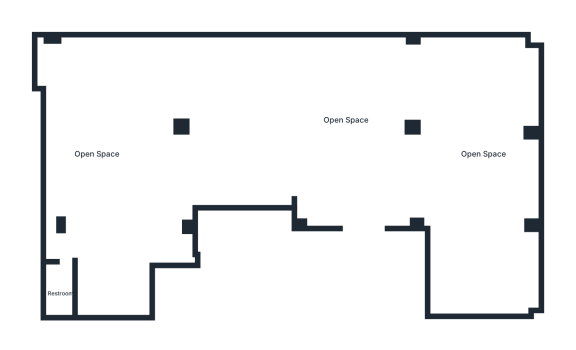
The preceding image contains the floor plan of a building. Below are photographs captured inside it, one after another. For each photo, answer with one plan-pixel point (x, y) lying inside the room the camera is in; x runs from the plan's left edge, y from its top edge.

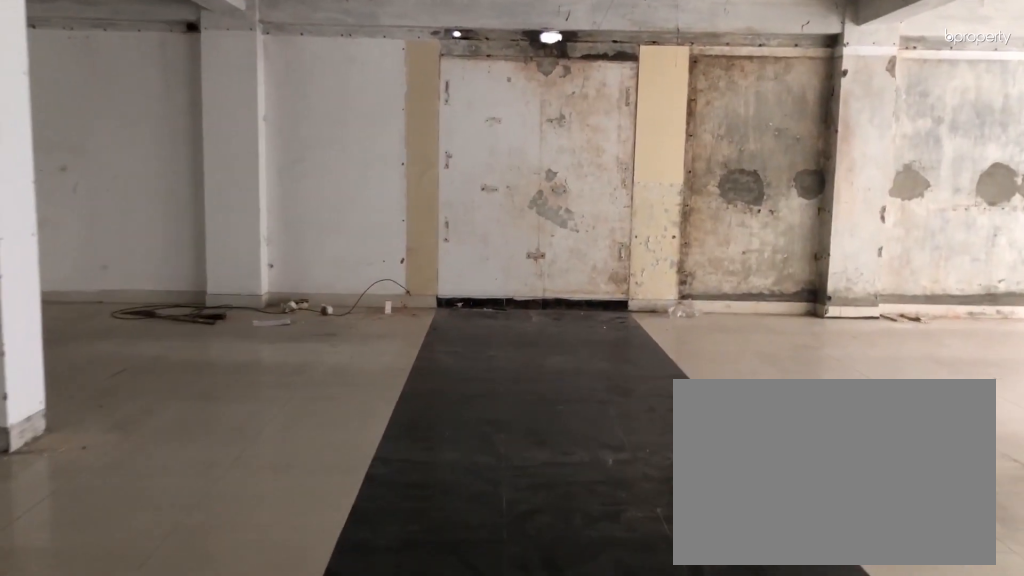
(365, 214)
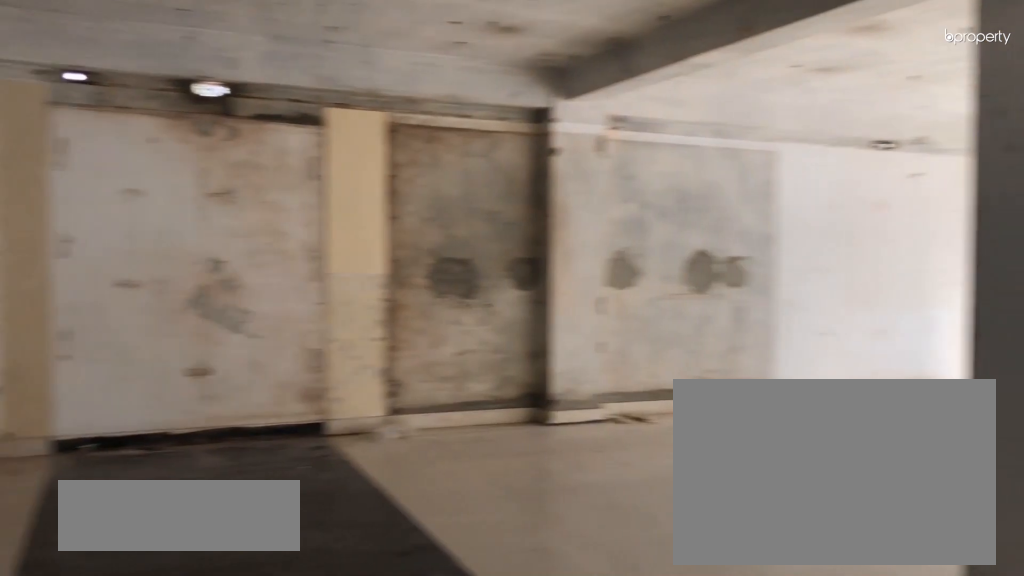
(347, 122)
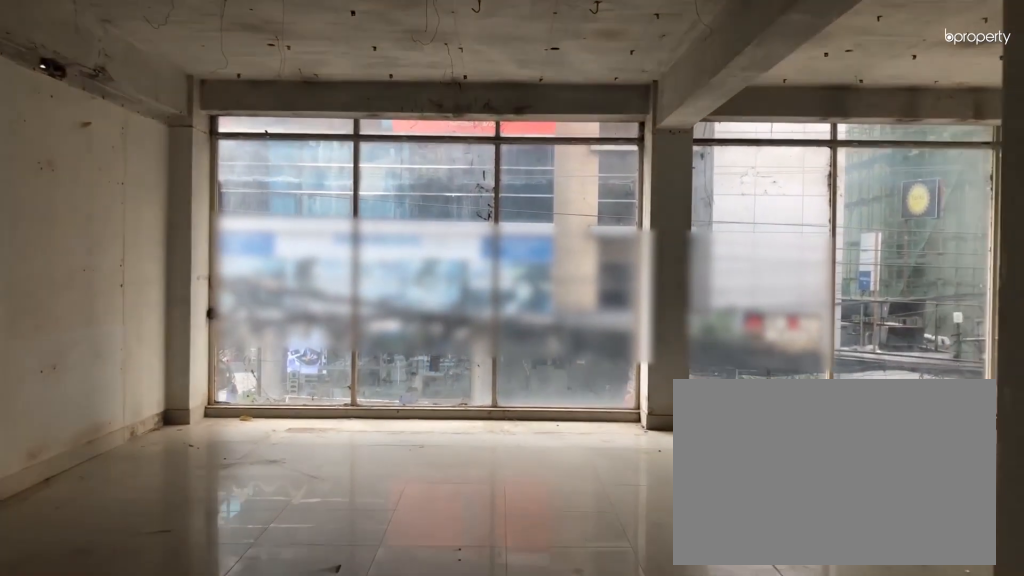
(480, 155)
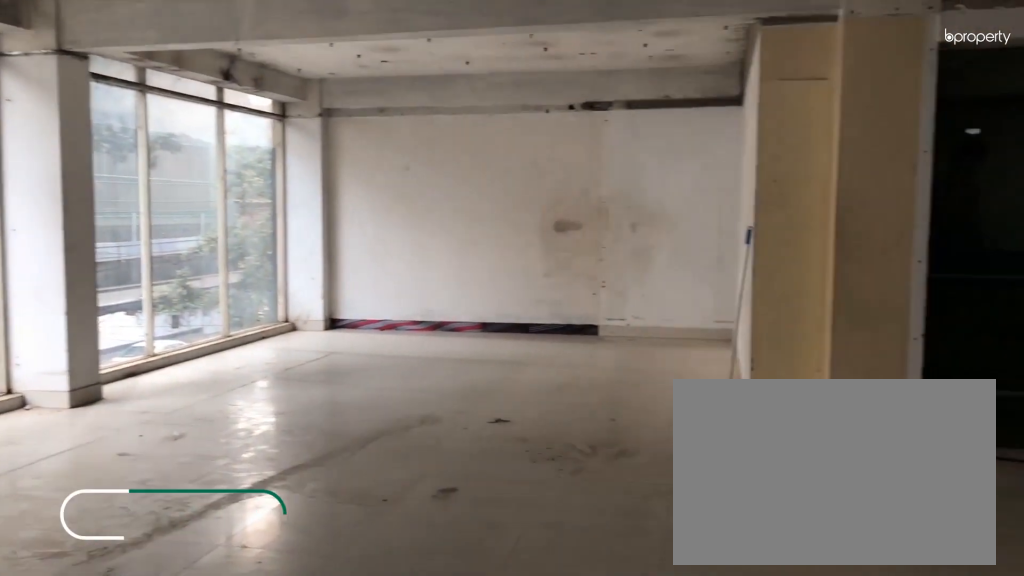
(480, 155)
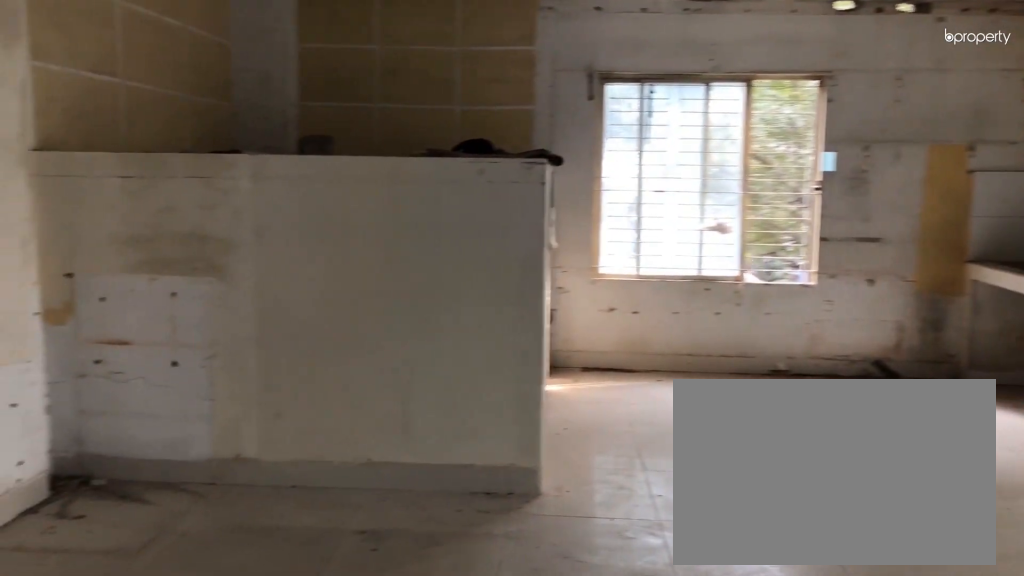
(95, 155)
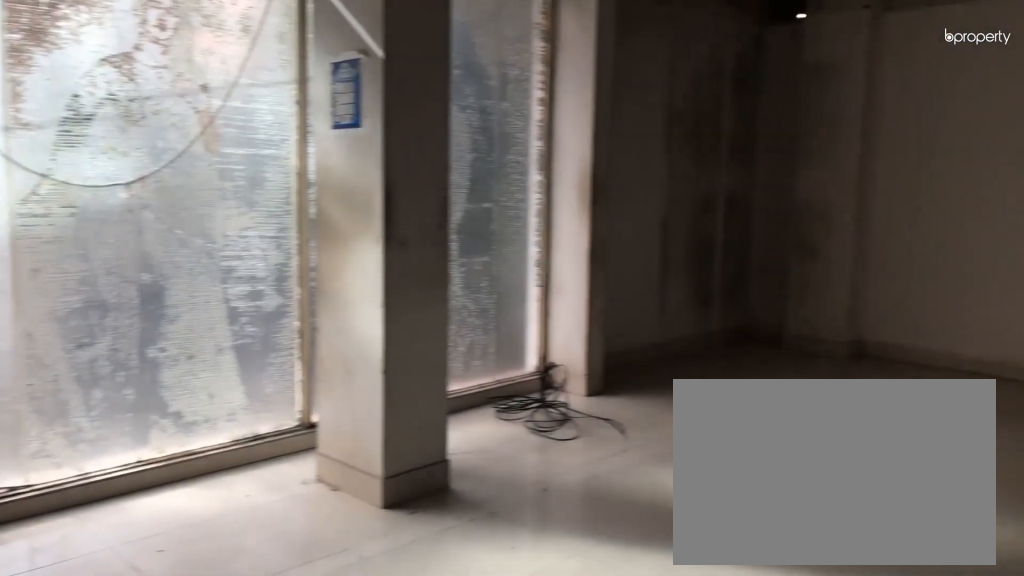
(95, 155)
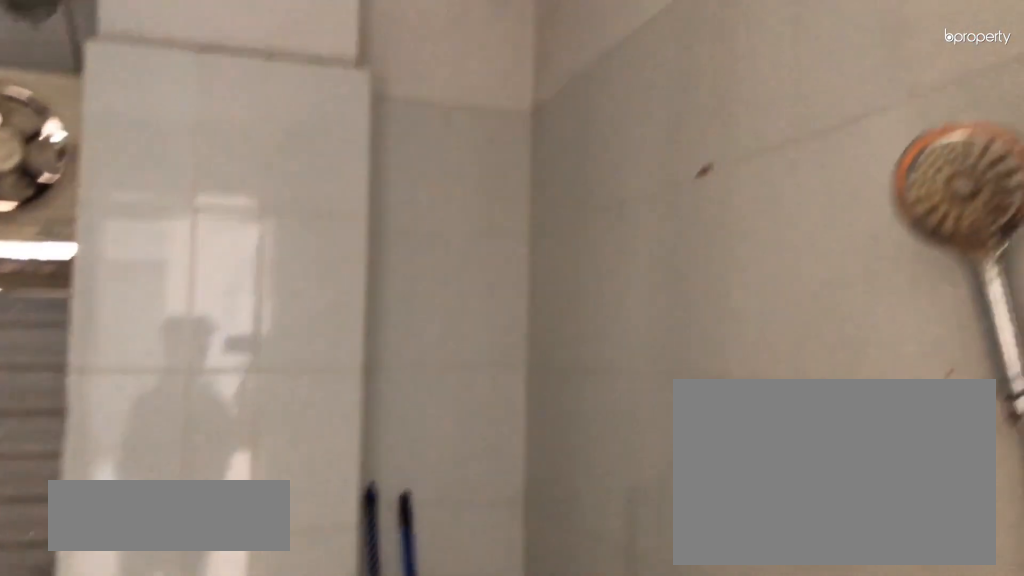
(60, 293)
